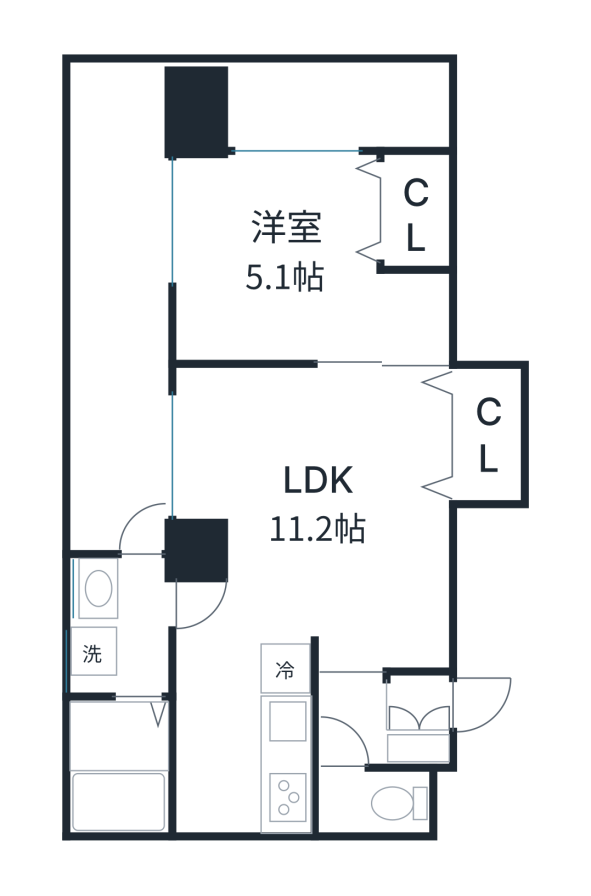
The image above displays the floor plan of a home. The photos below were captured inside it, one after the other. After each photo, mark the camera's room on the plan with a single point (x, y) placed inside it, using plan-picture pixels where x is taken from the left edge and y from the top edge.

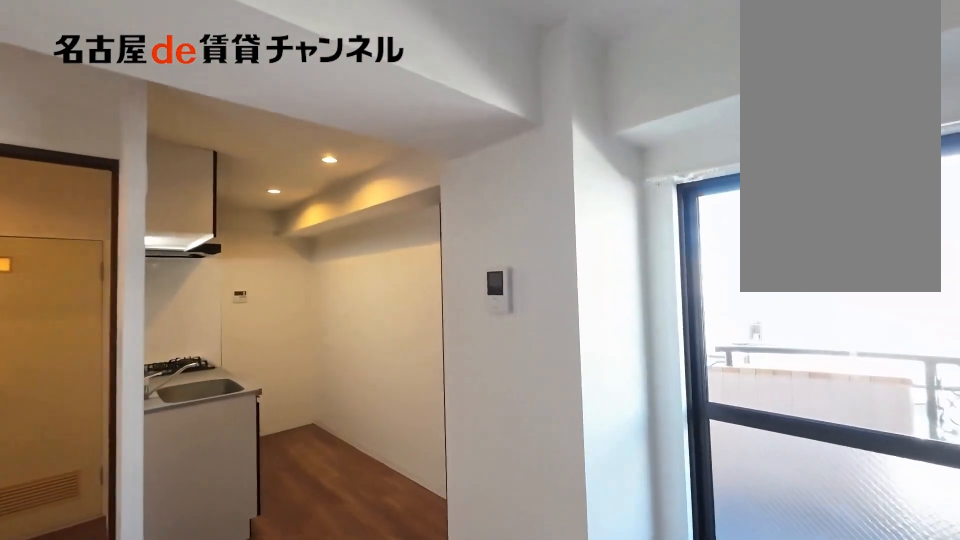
(312, 555)
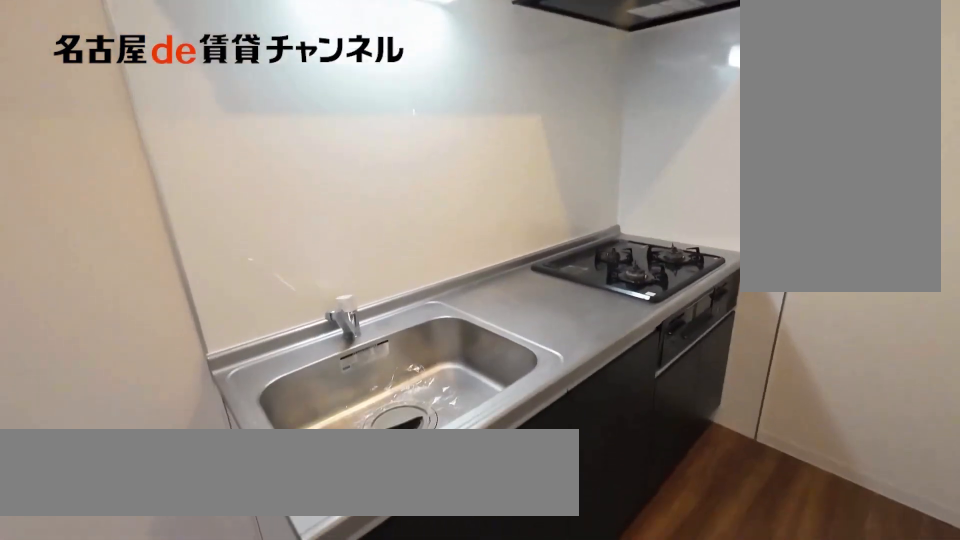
(288, 733)
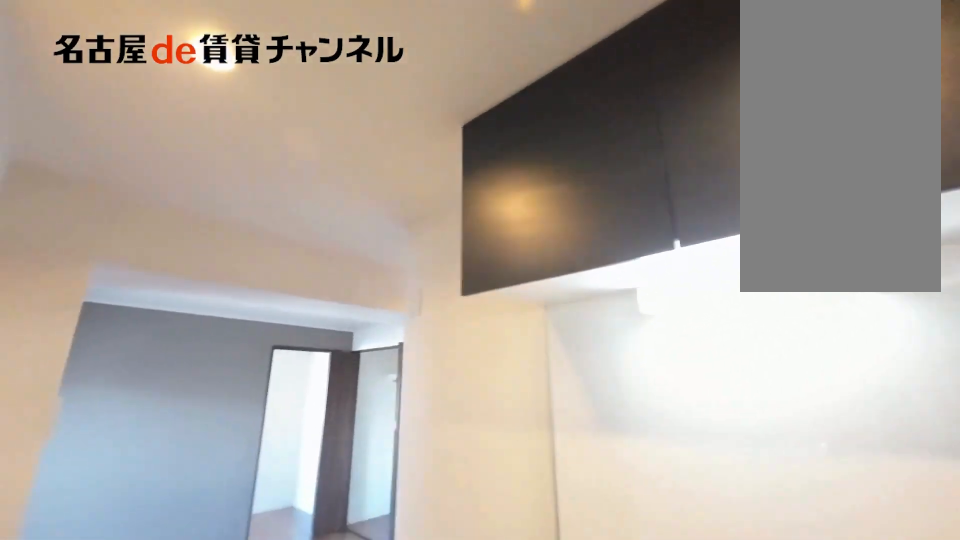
(288, 733)
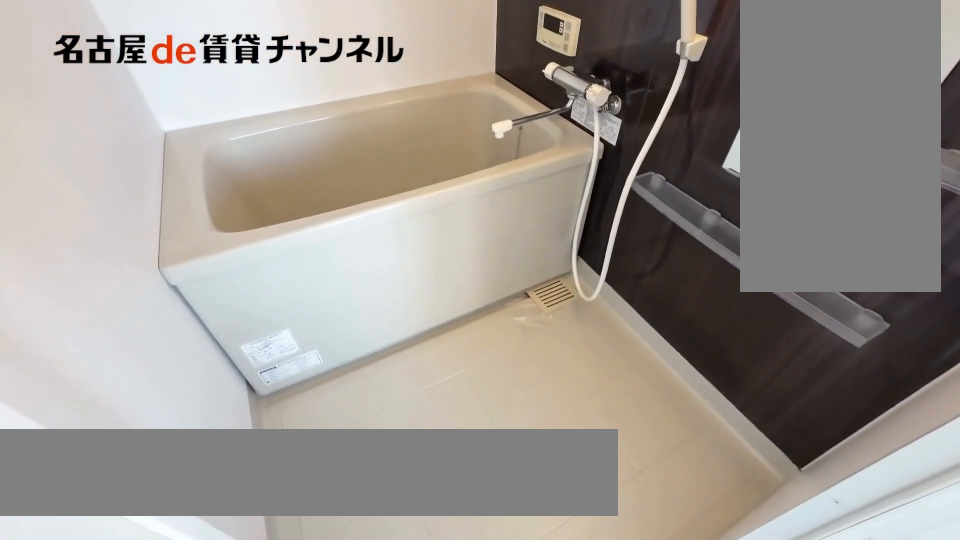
(123, 763)
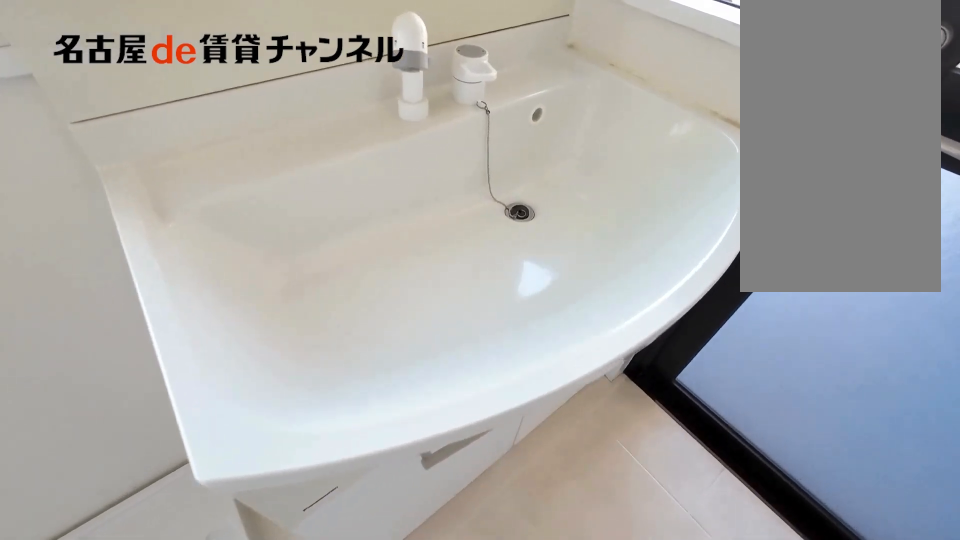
(123, 624)
